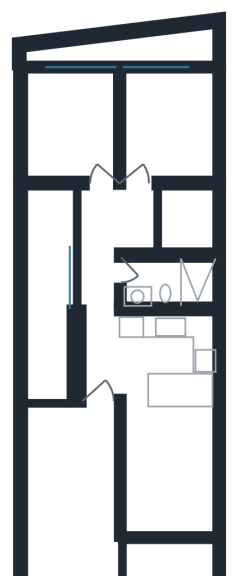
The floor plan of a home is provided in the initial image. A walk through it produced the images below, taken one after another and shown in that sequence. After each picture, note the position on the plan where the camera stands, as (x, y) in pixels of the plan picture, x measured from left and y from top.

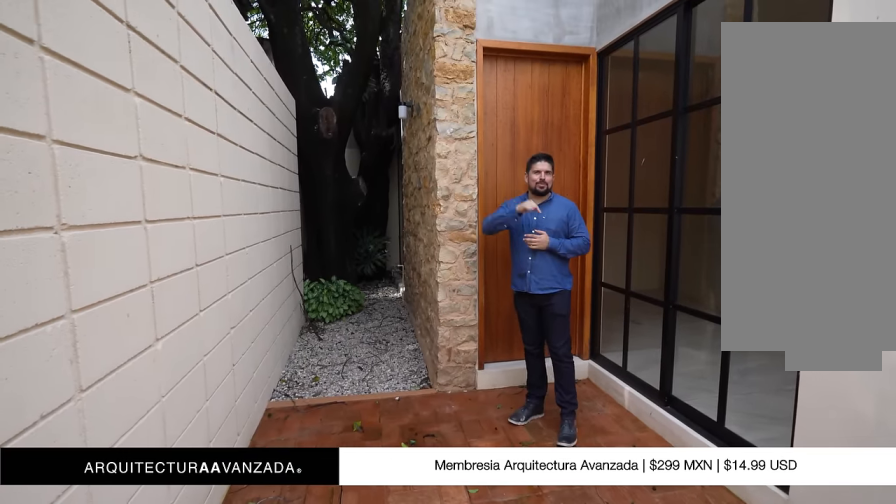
(67, 497)
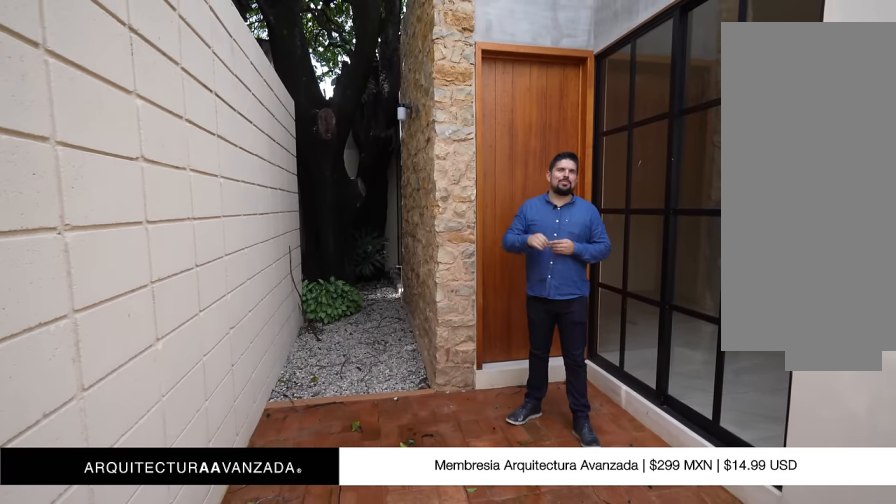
(67, 497)
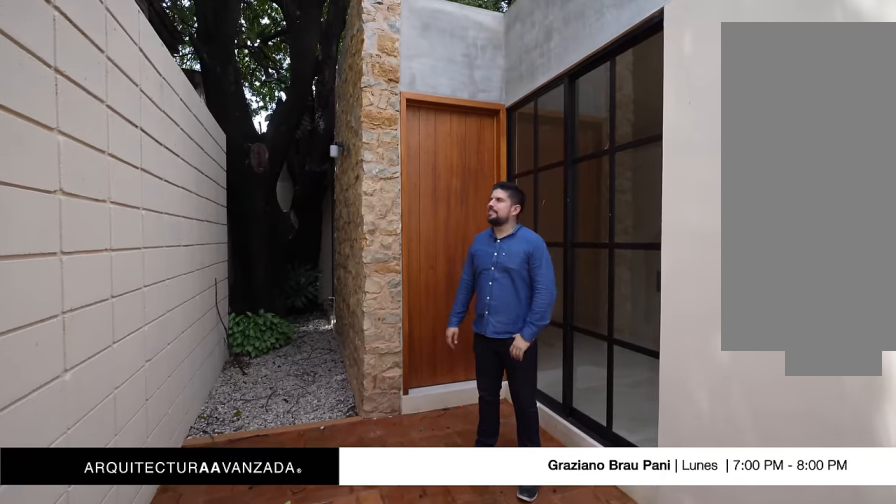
(67, 496)
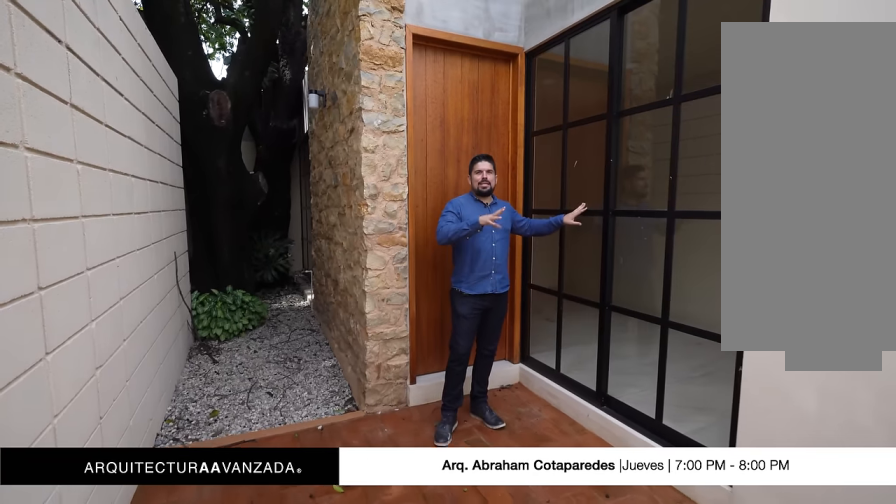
(67, 497)
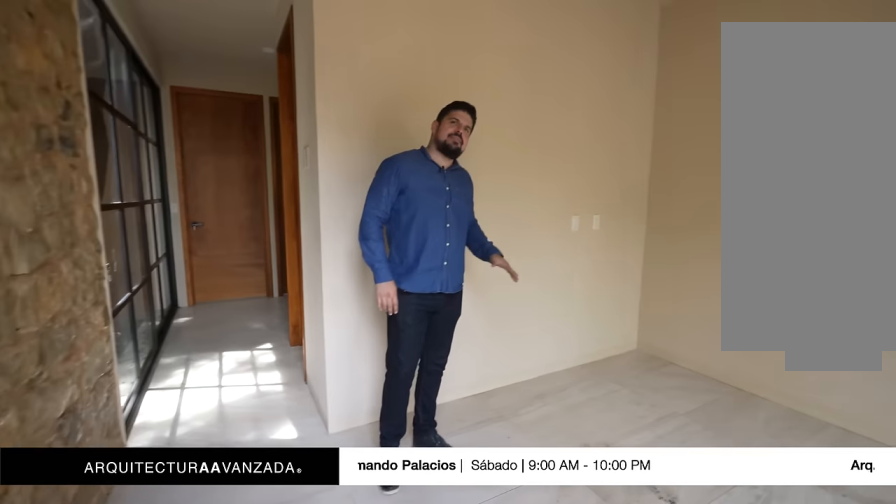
(103, 396)
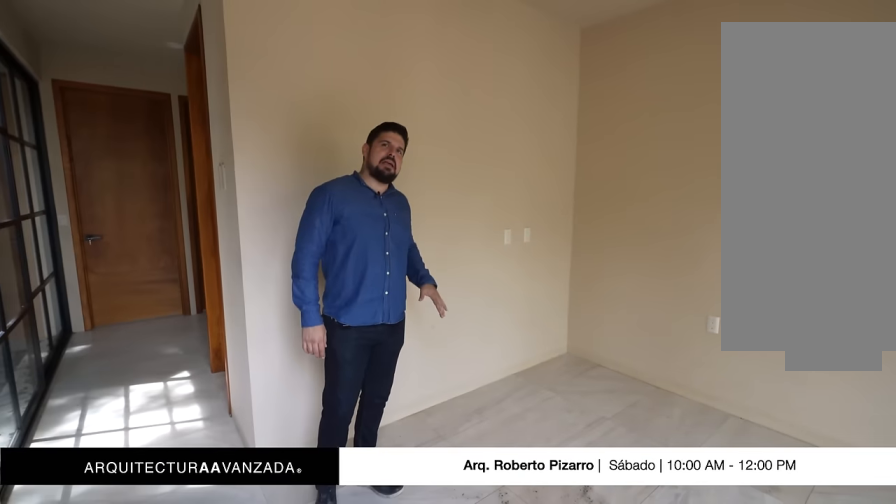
(102, 395)
